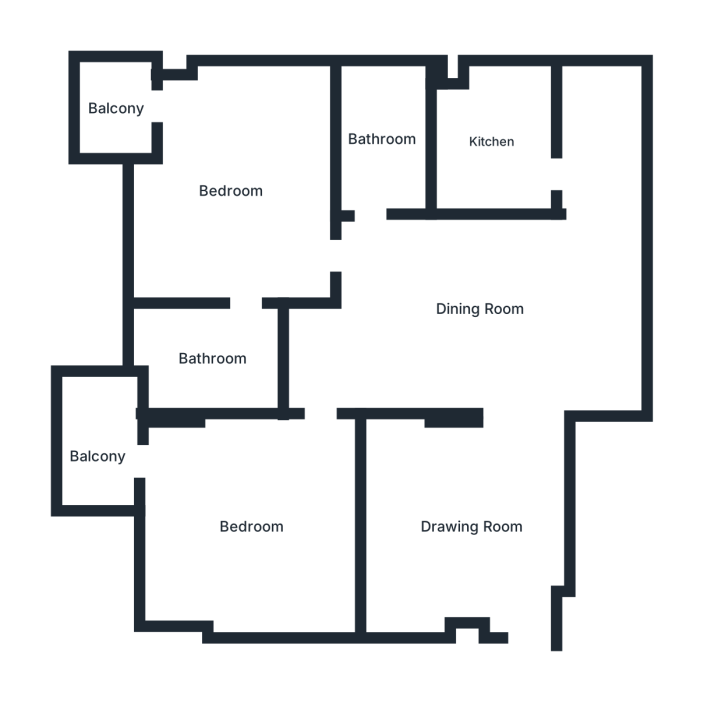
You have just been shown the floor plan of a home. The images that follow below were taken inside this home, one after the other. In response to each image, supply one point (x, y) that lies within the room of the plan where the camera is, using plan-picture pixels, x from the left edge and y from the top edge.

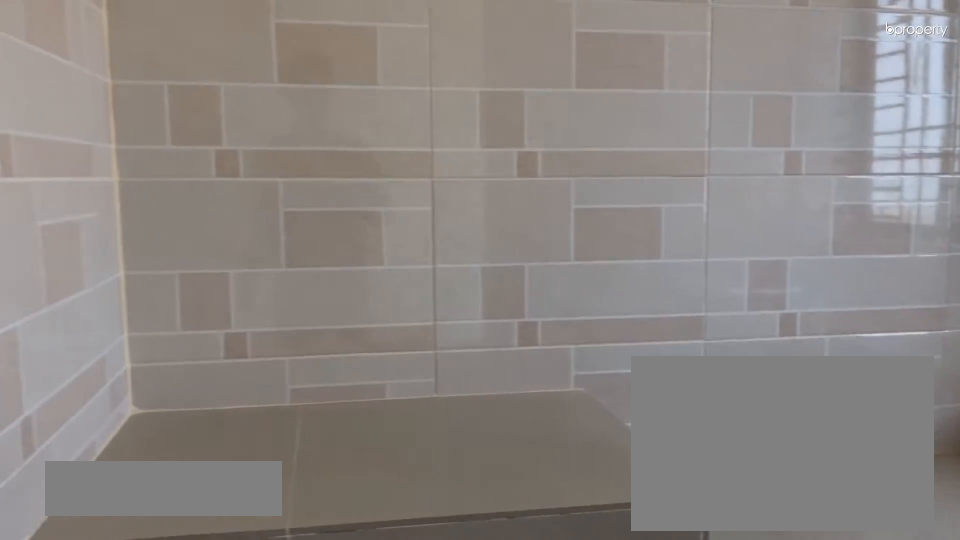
(493, 142)
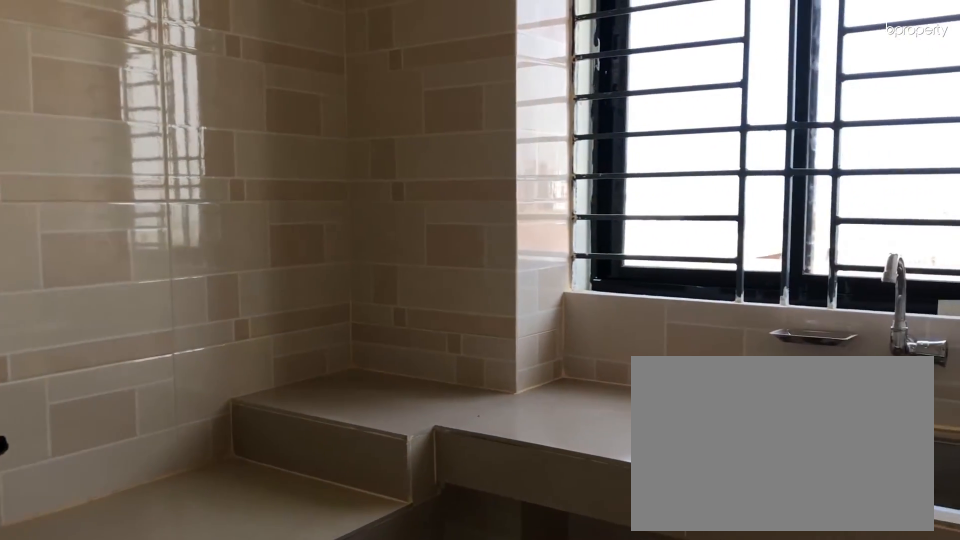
(493, 142)
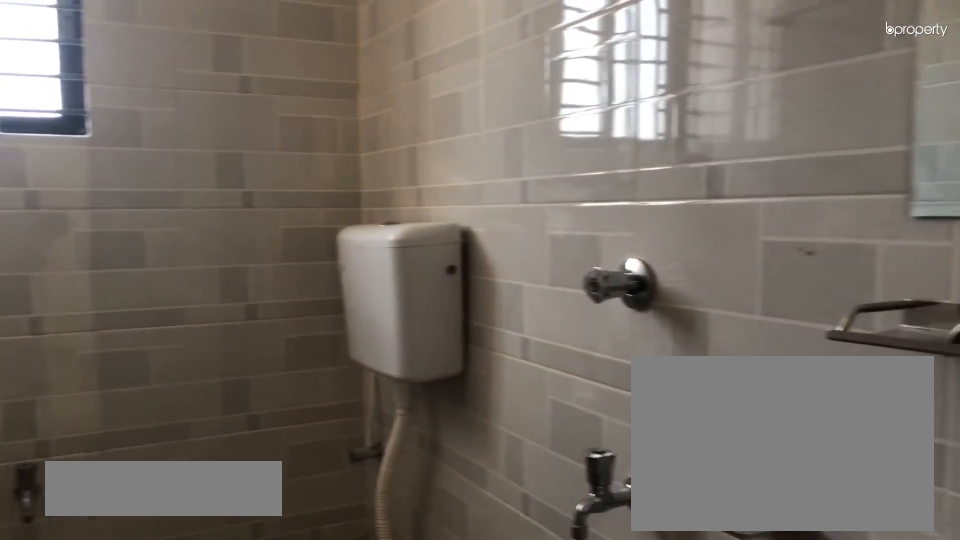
(383, 137)
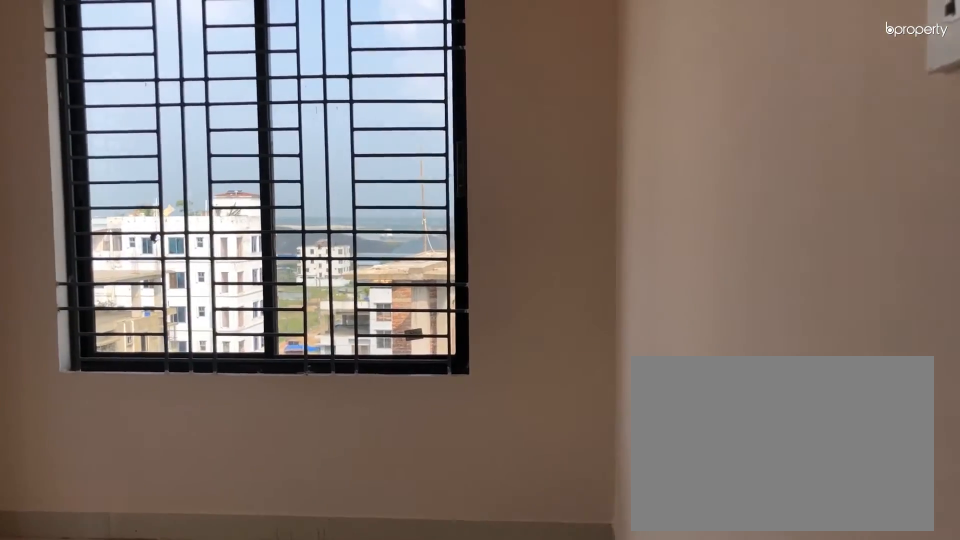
(228, 192)
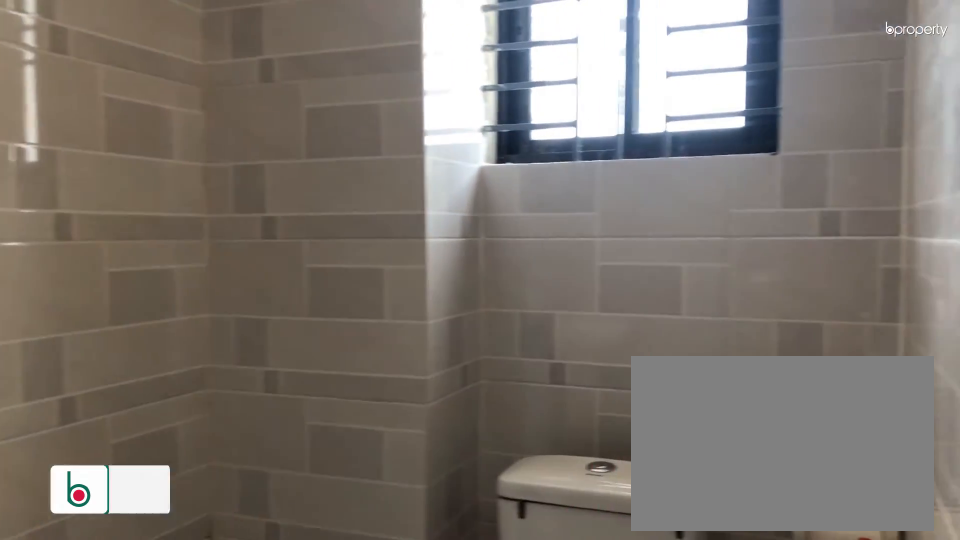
(215, 361)
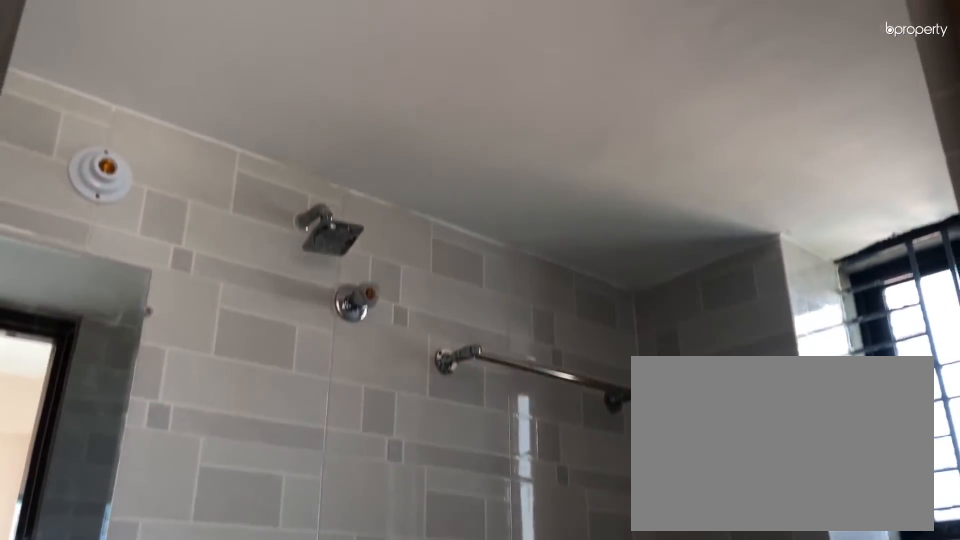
(215, 362)
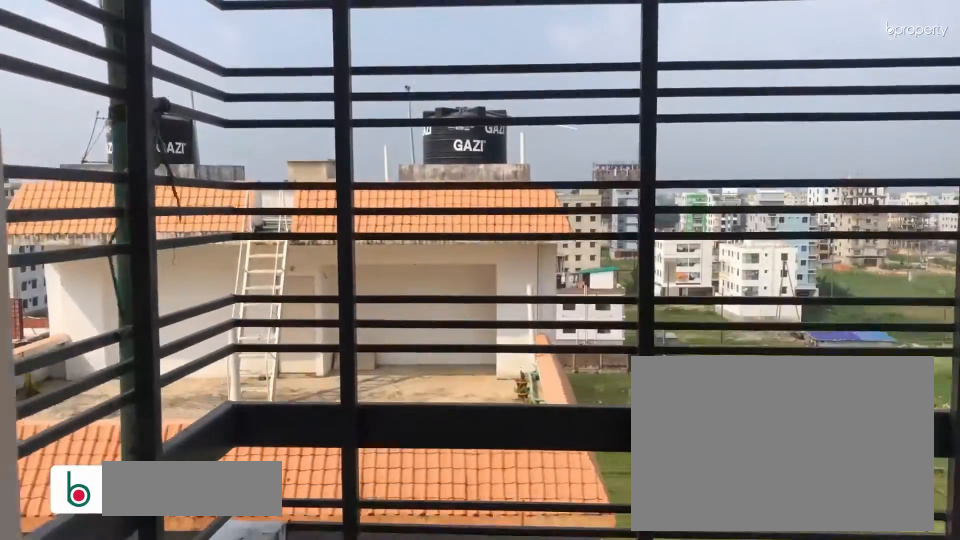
(114, 110)
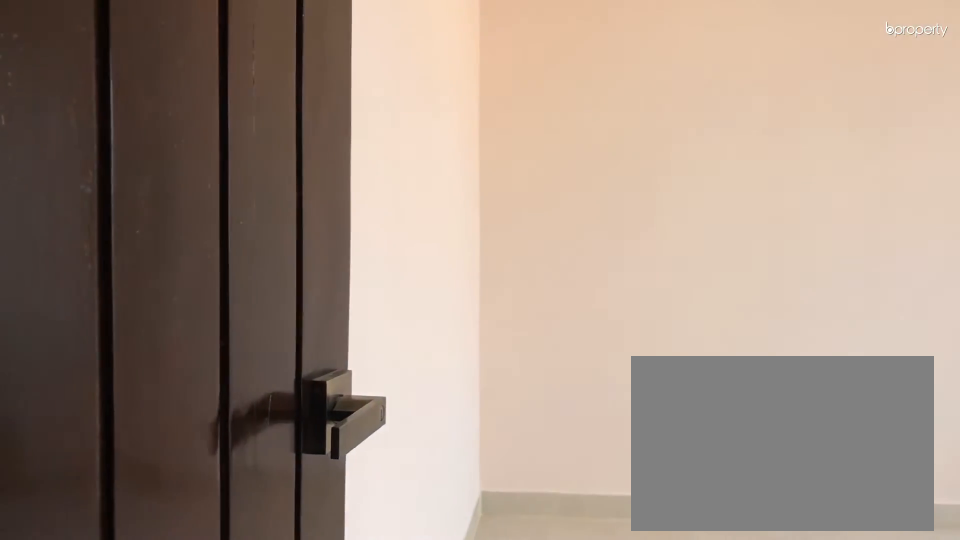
(251, 525)
